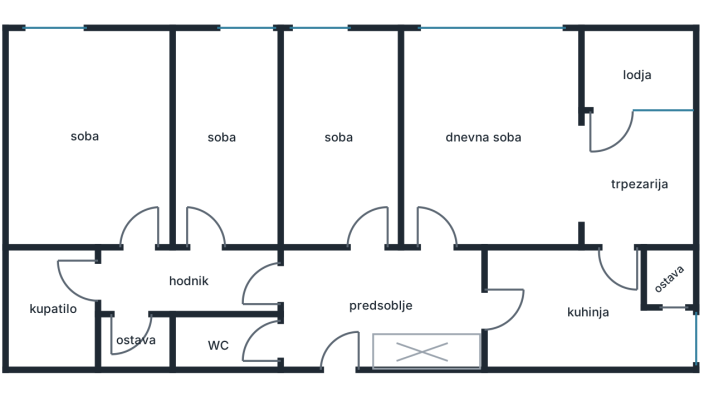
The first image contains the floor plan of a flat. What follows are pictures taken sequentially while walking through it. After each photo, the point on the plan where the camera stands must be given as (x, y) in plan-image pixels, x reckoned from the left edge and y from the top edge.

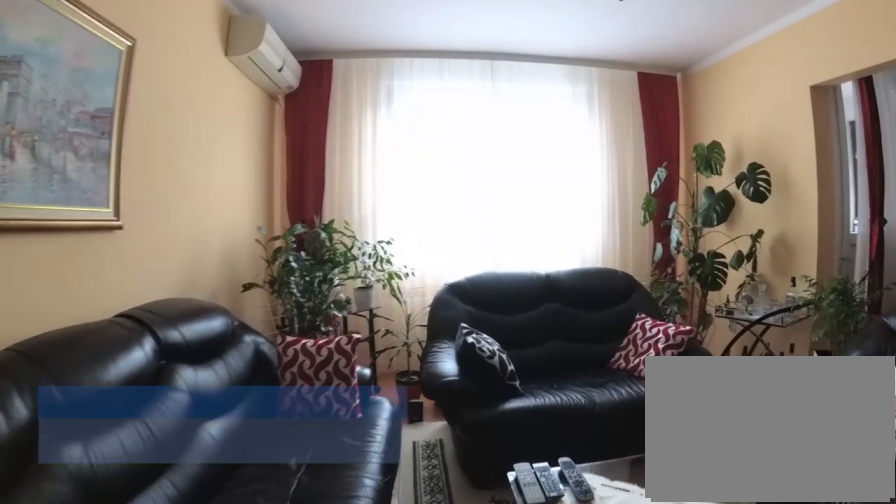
(451, 196)
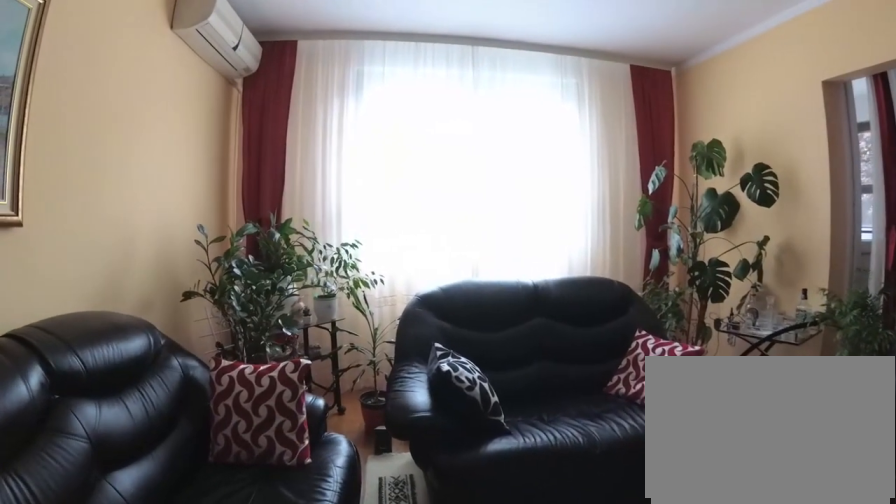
(450, 173)
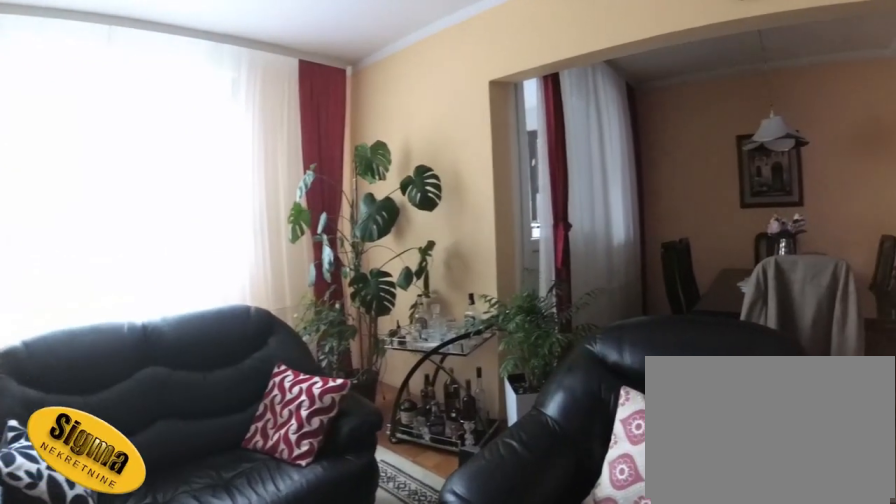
(440, 147)
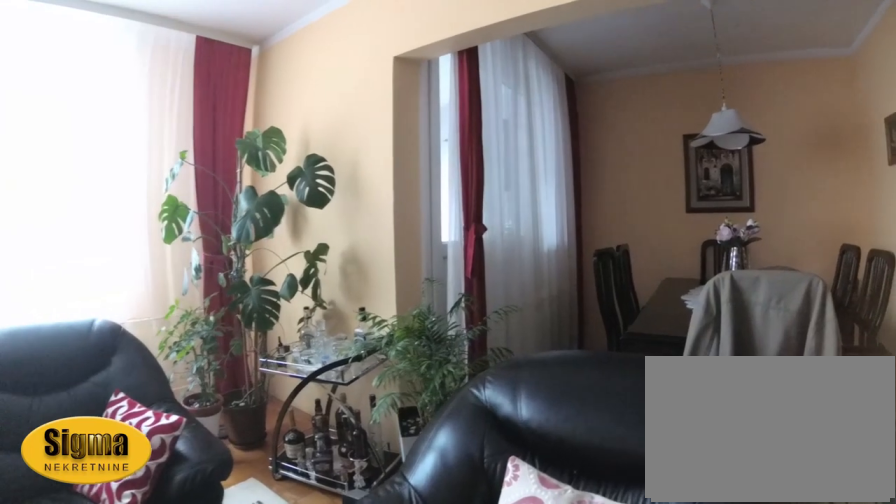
(445, 139)
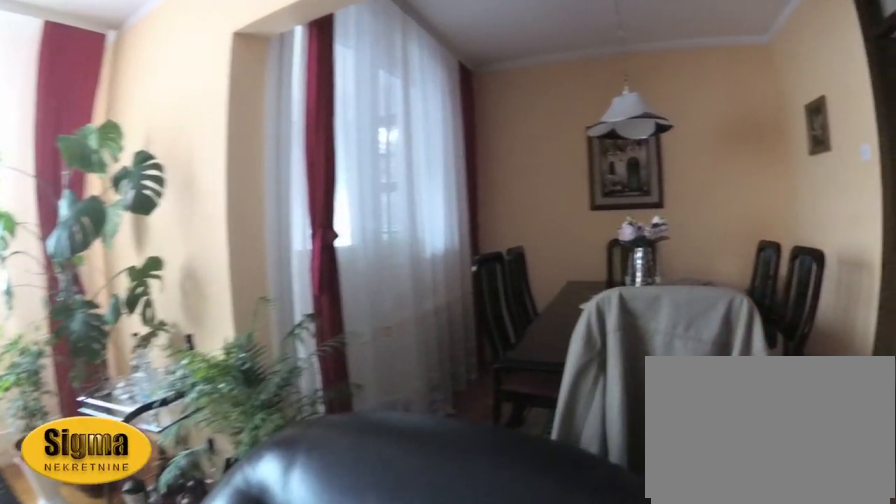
(454, 137)
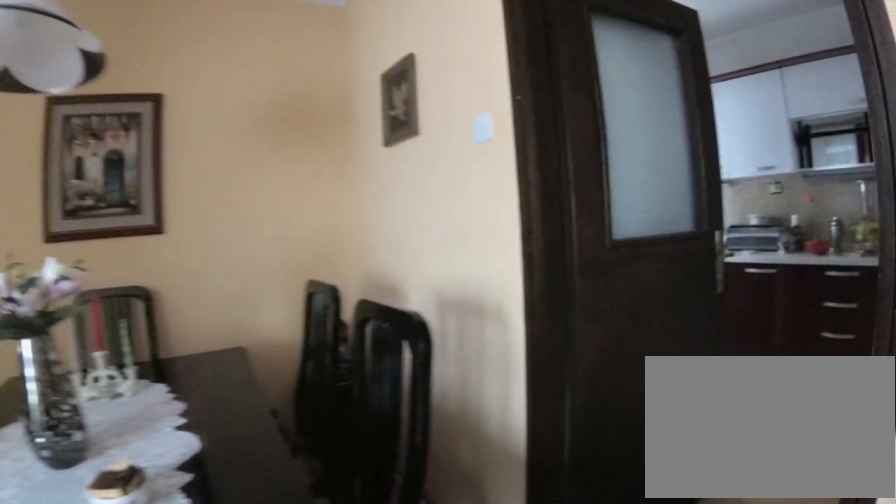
(575, 165)
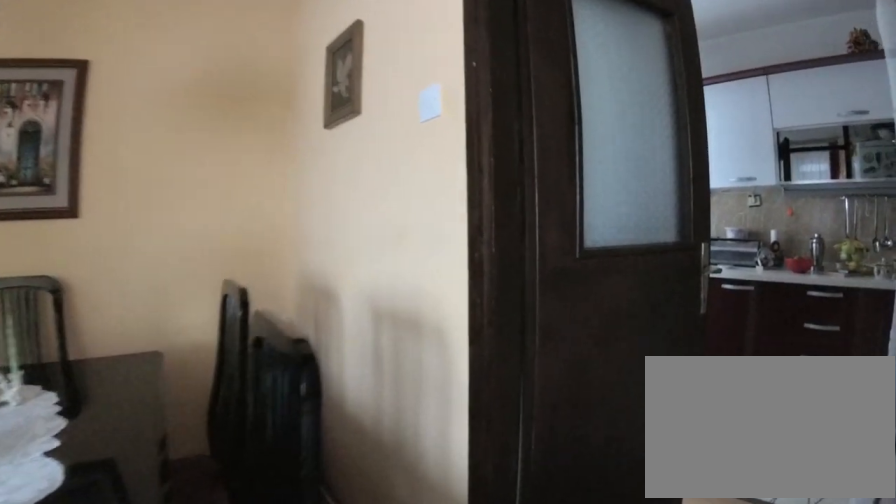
(581, 166)
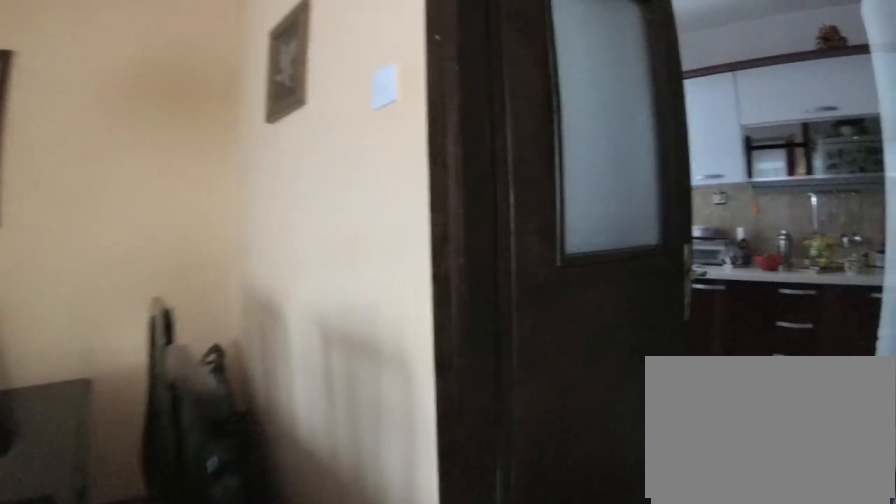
(582, 166)
